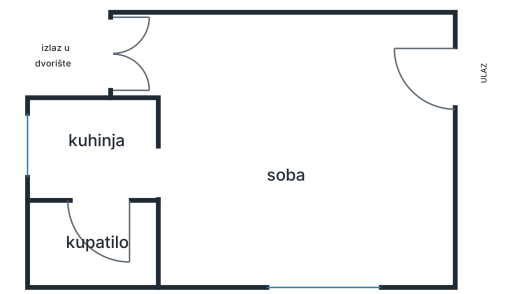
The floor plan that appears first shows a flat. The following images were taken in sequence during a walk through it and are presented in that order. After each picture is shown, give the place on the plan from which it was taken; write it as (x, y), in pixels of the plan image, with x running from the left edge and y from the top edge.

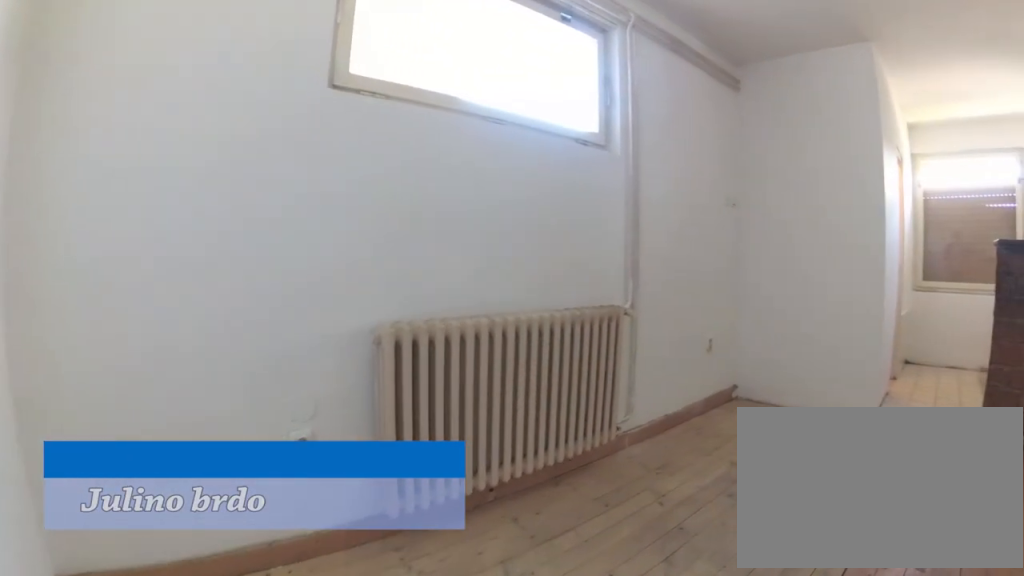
(424, 184)
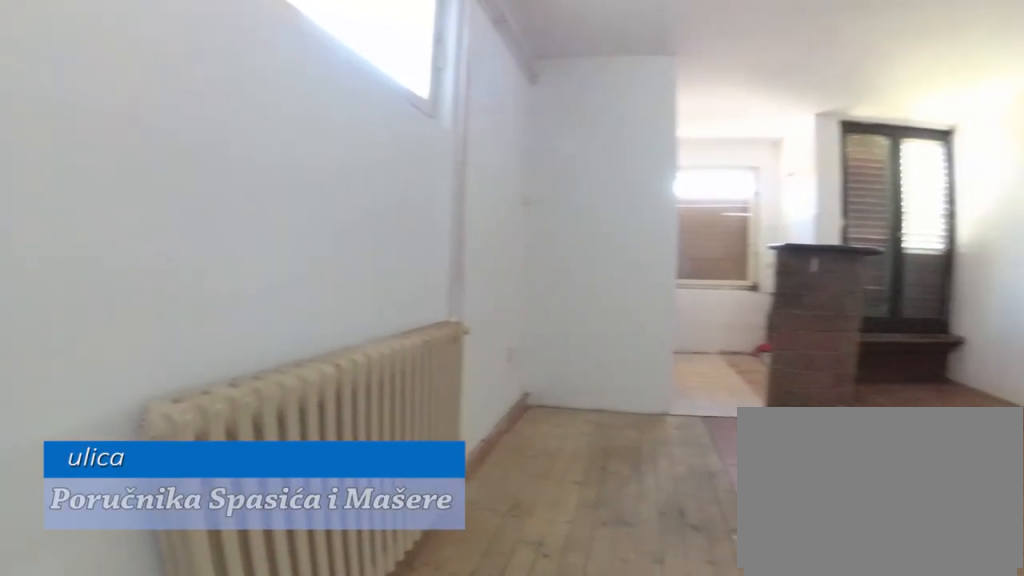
(410, 215)
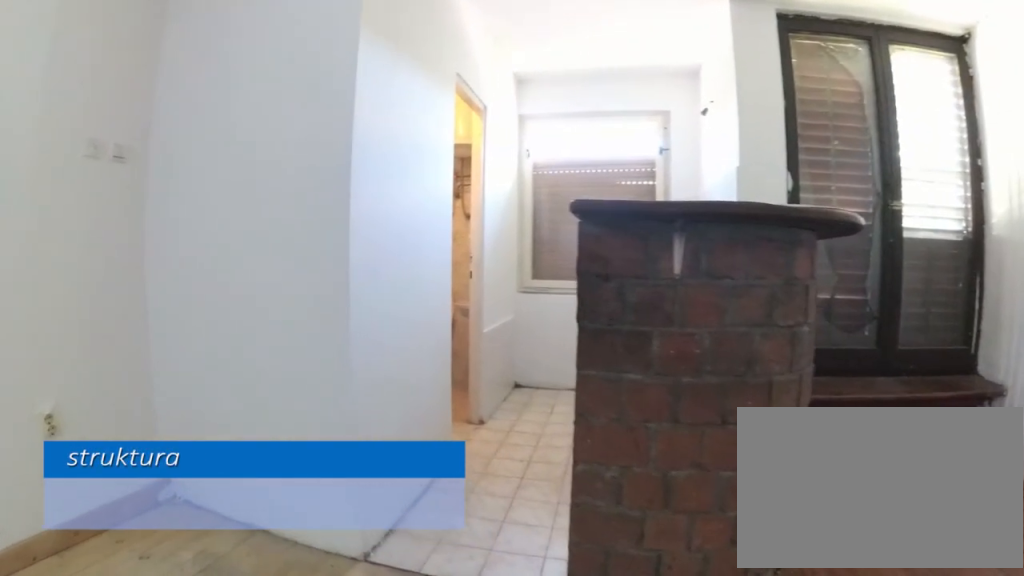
(234, 163)
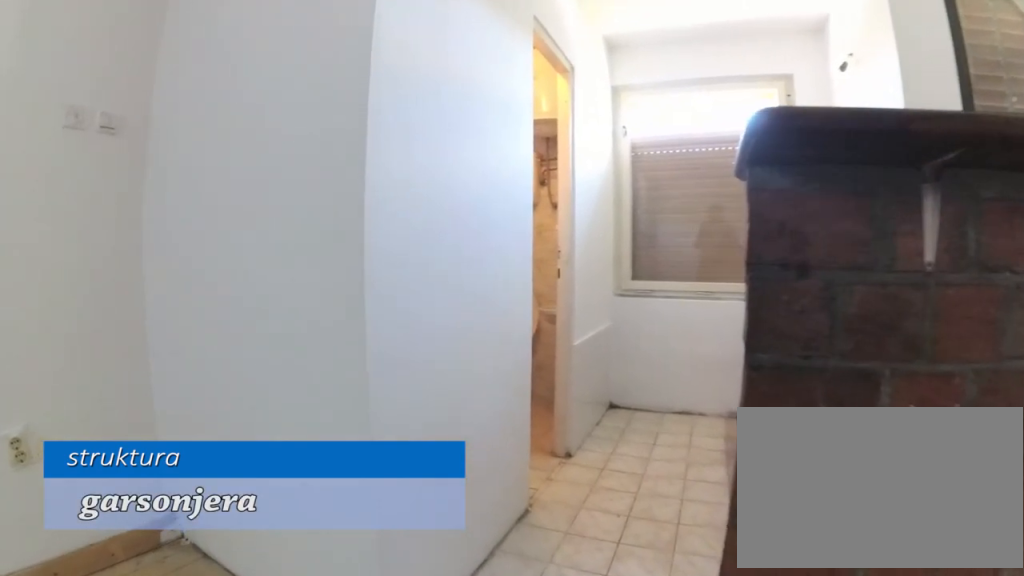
(202, 163)
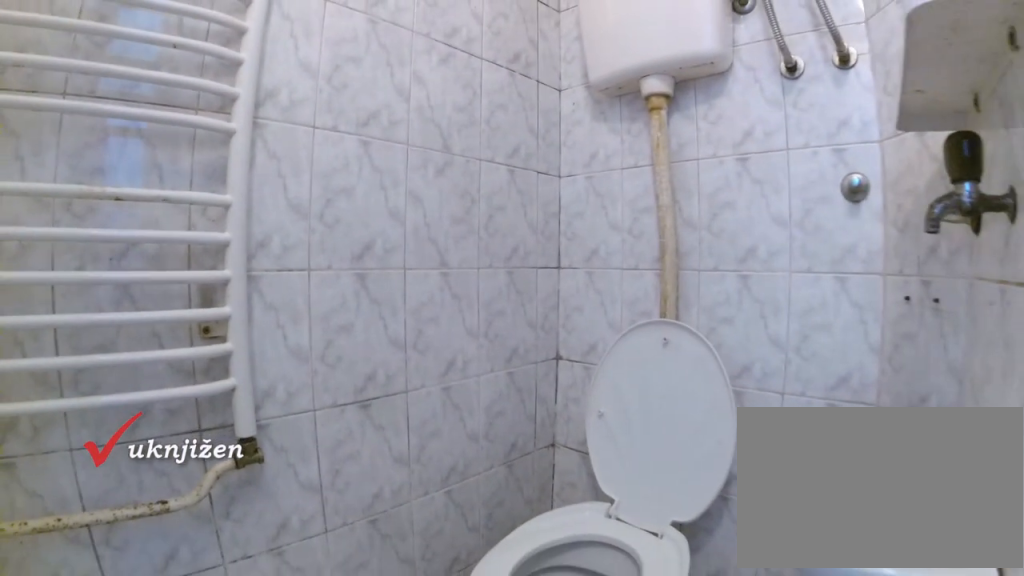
(91, 233)
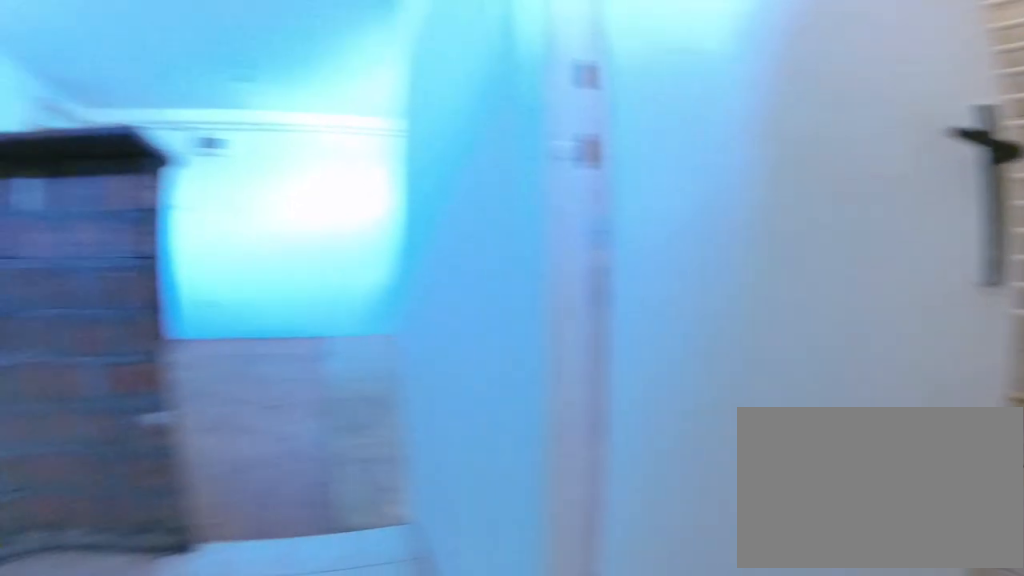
(102, 180)
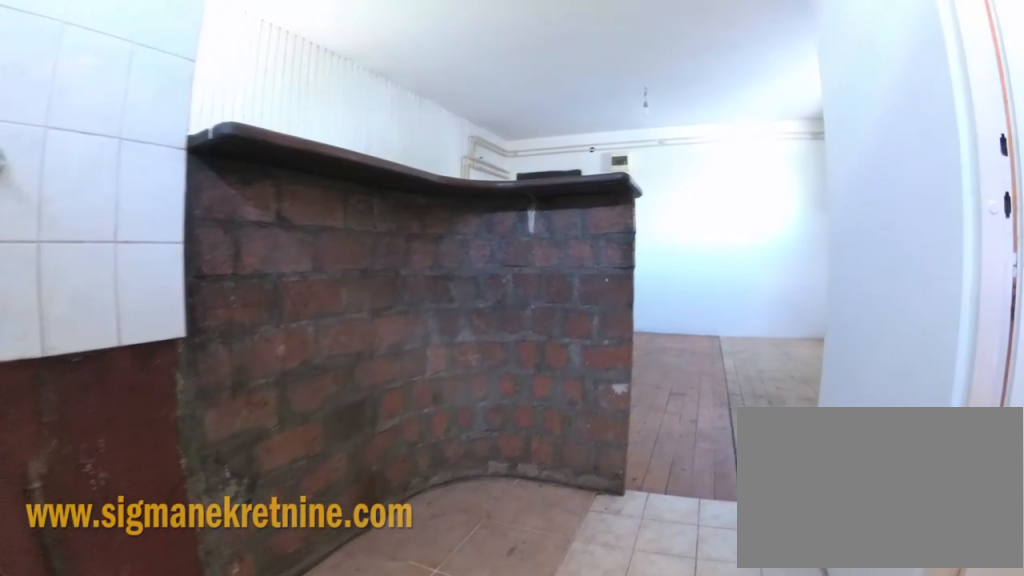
(78, 164)
